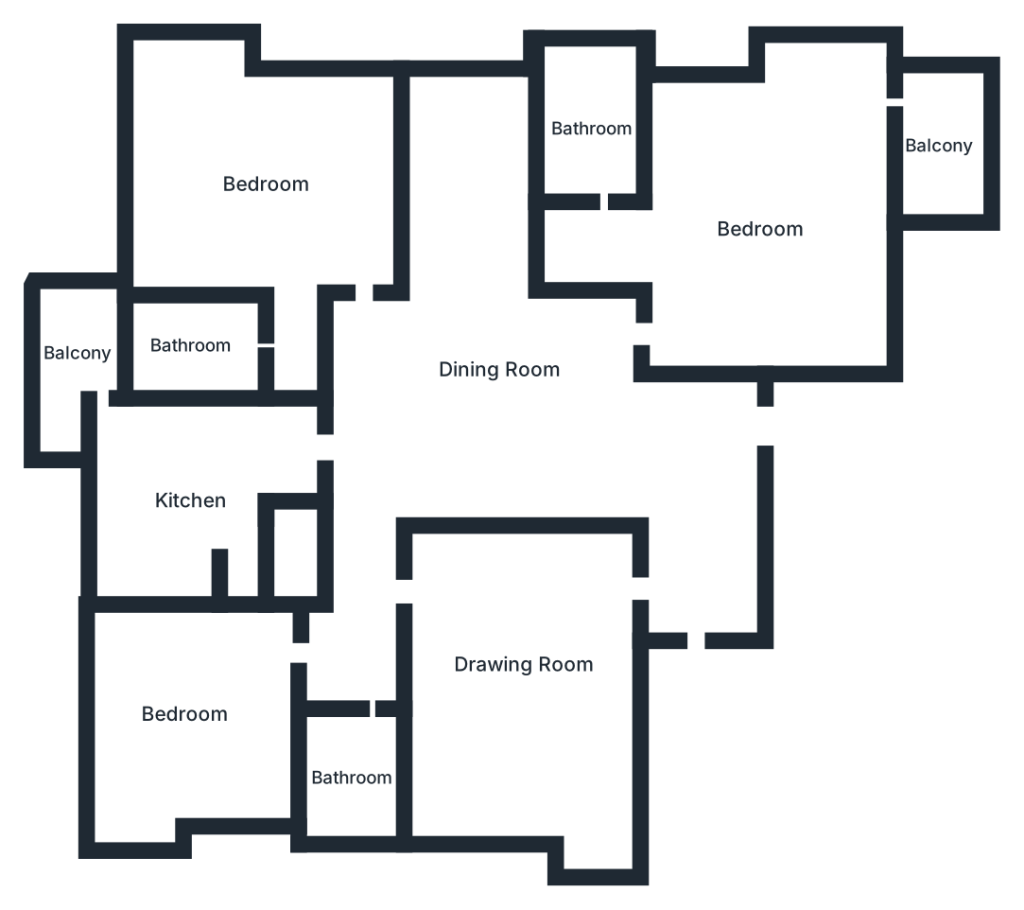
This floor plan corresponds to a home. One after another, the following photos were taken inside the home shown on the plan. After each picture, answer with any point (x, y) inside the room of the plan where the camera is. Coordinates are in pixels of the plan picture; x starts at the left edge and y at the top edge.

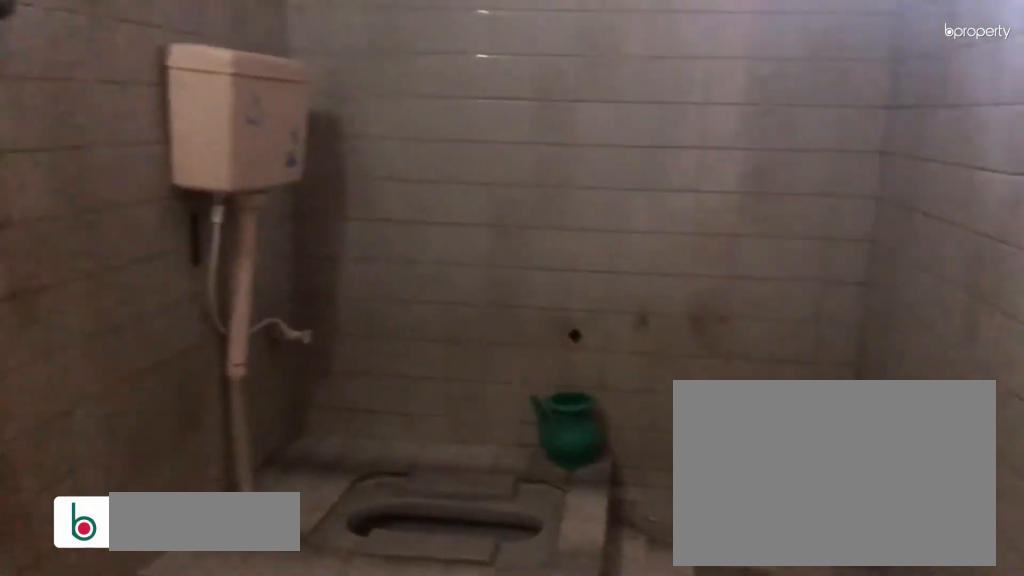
(591, 132)
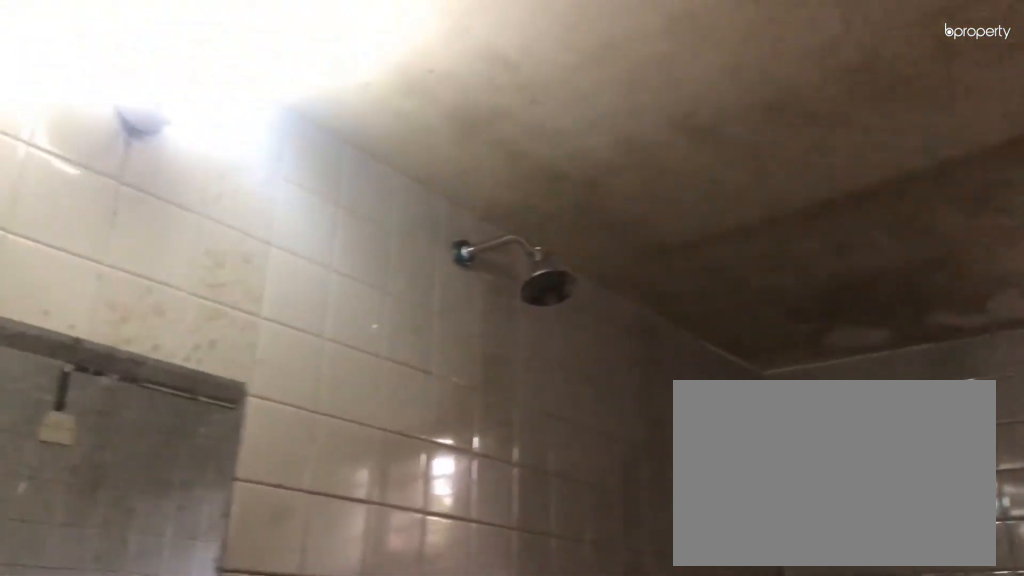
(591, 132)
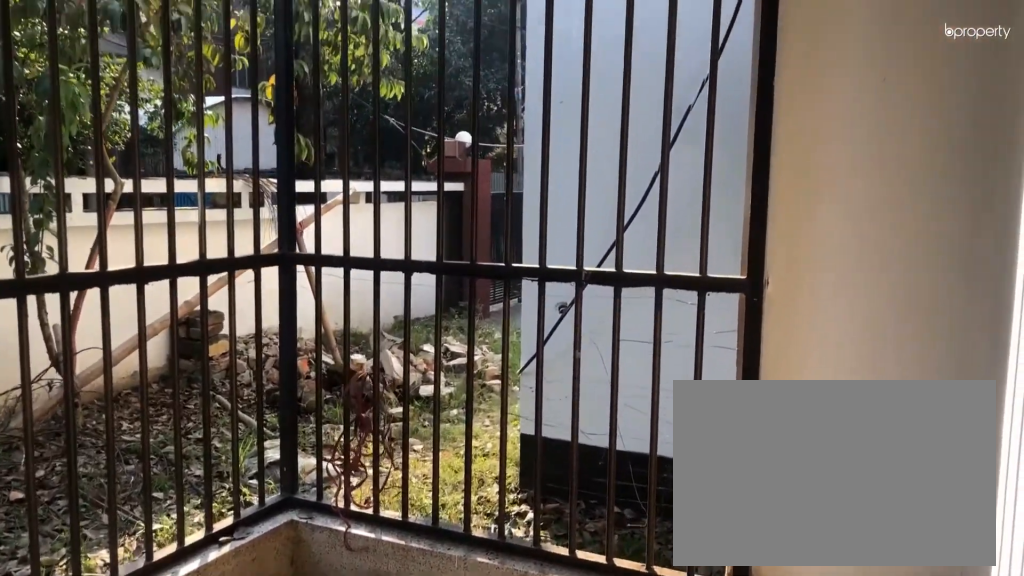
(944, 140)
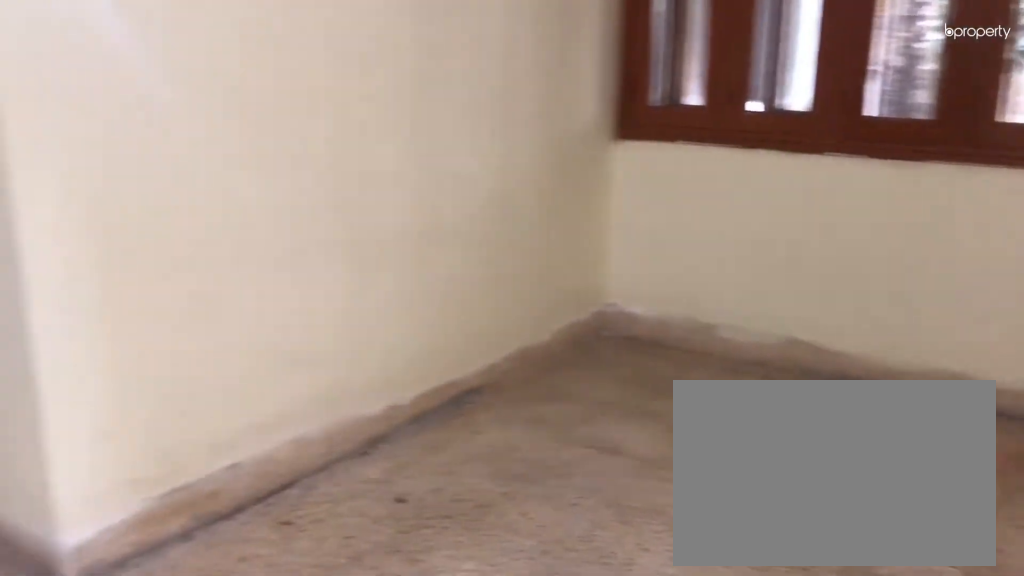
(265, 192)
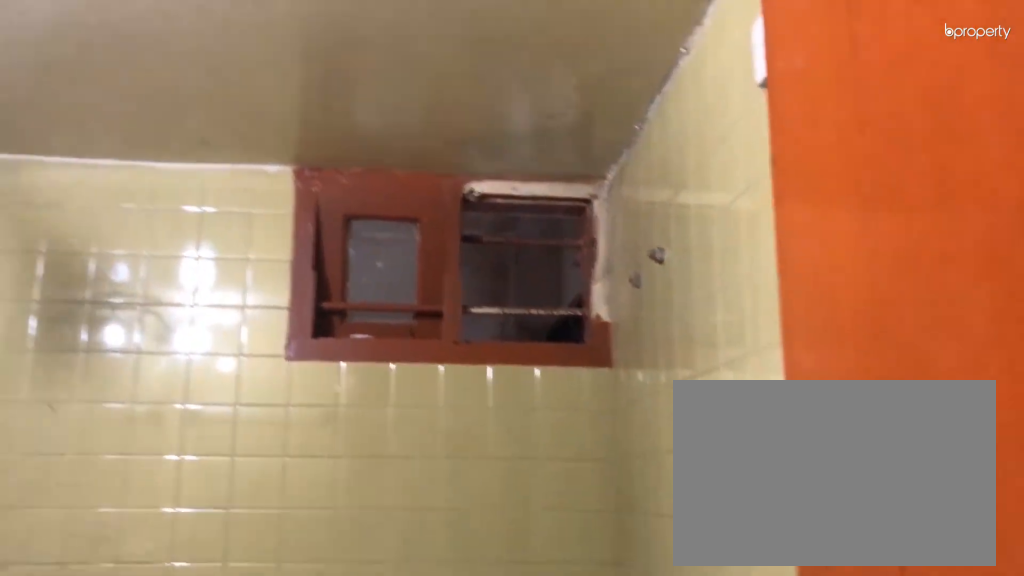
(191, 346)
